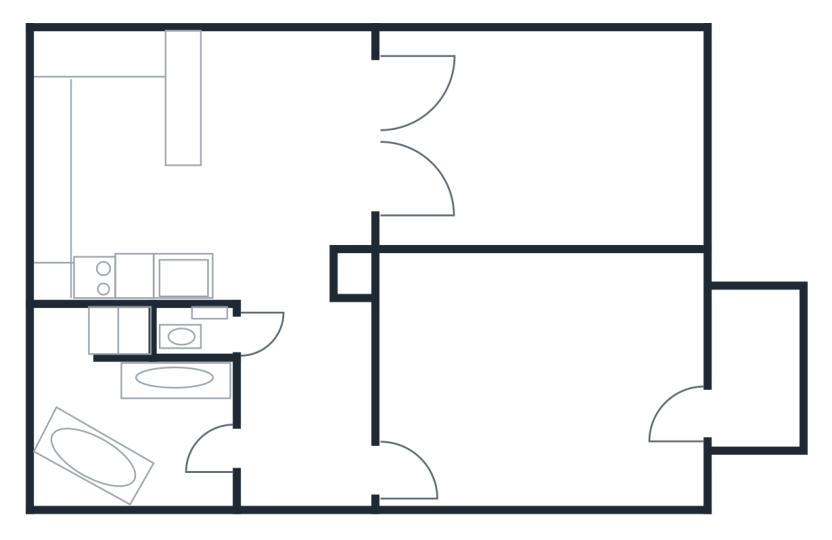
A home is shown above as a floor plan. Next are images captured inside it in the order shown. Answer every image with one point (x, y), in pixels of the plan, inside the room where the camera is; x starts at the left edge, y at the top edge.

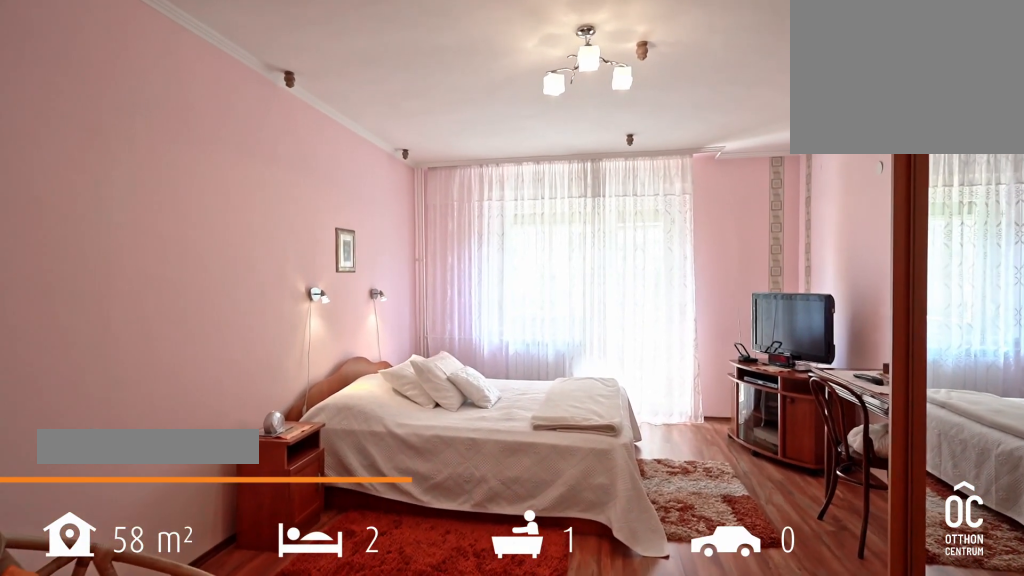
(562, 404)
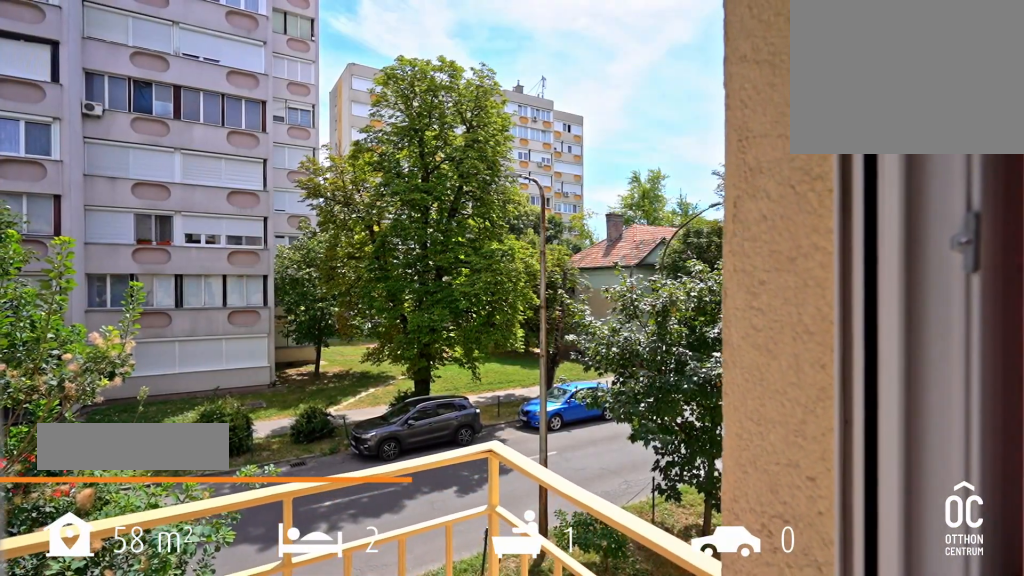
(757, 378)
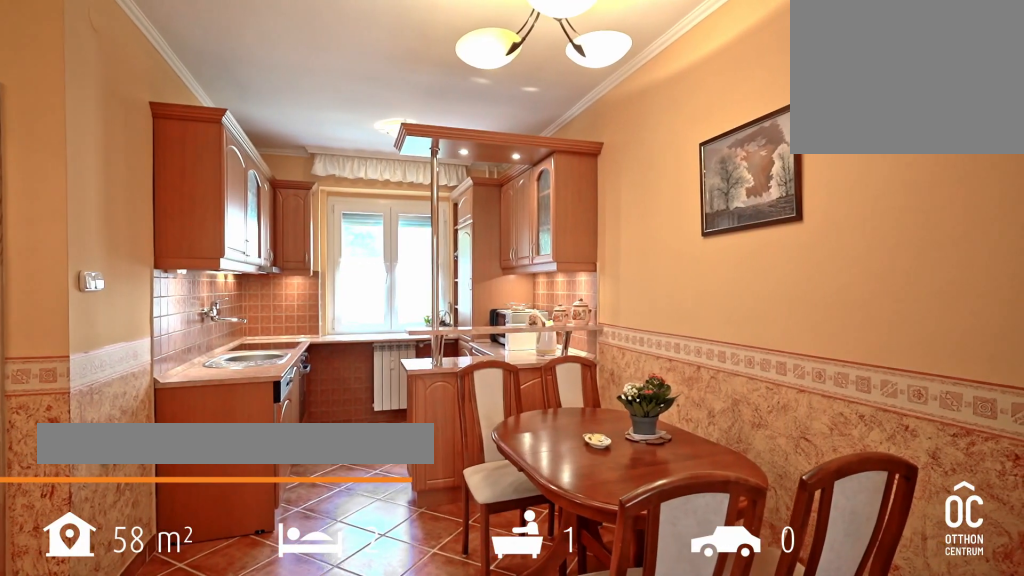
(276, 197)
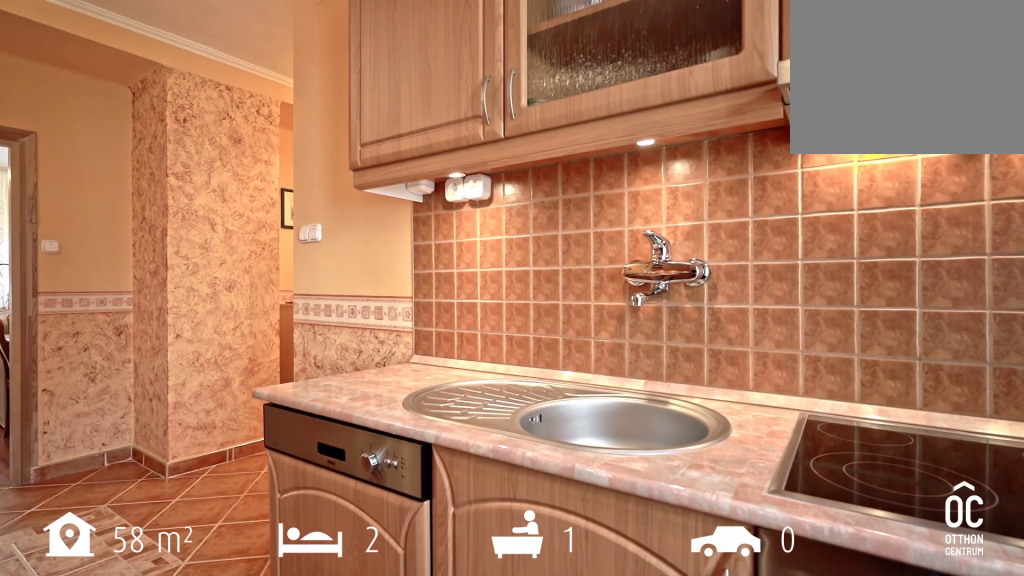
(276, 197)
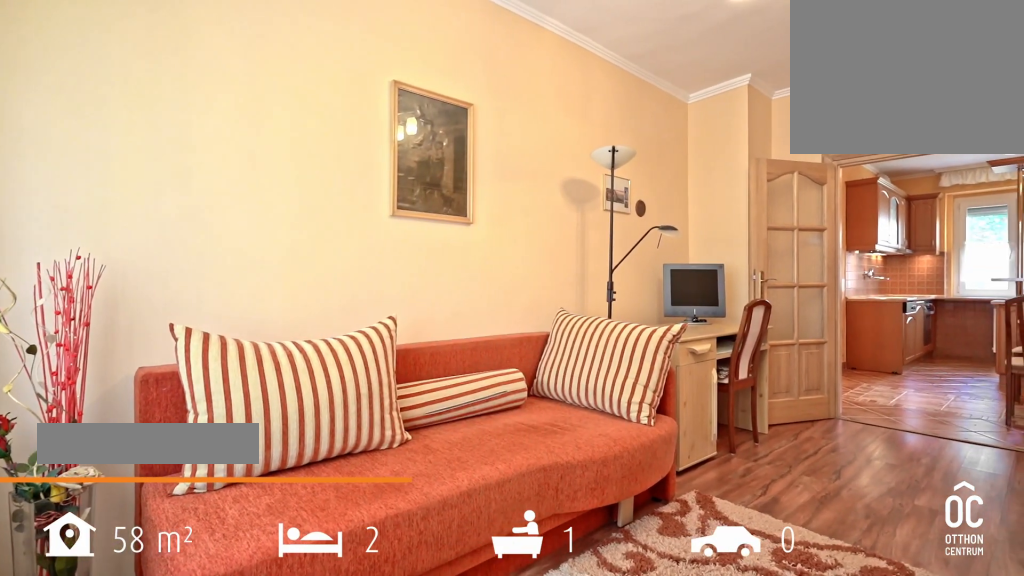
(562, 128)
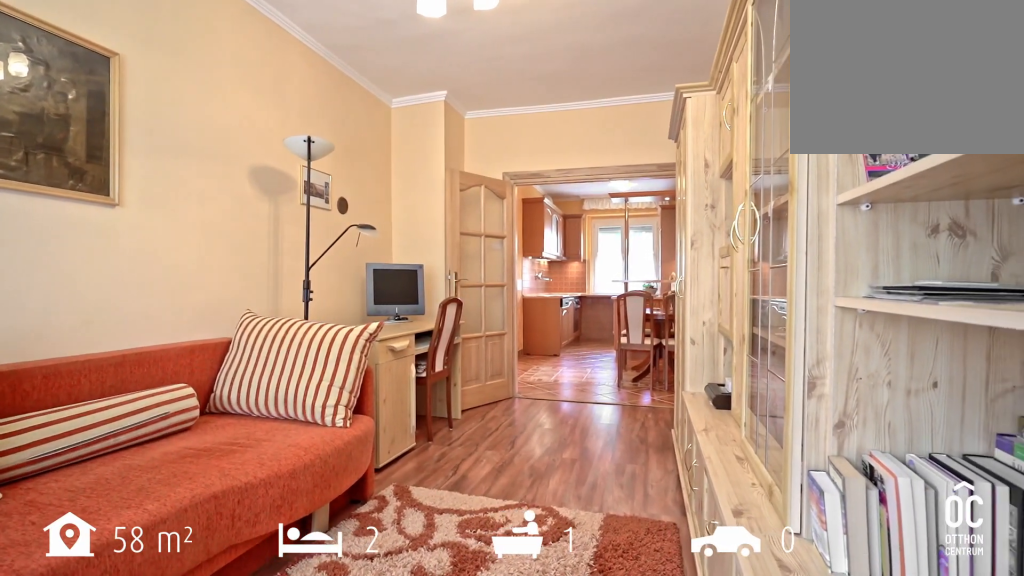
(562, 128)
